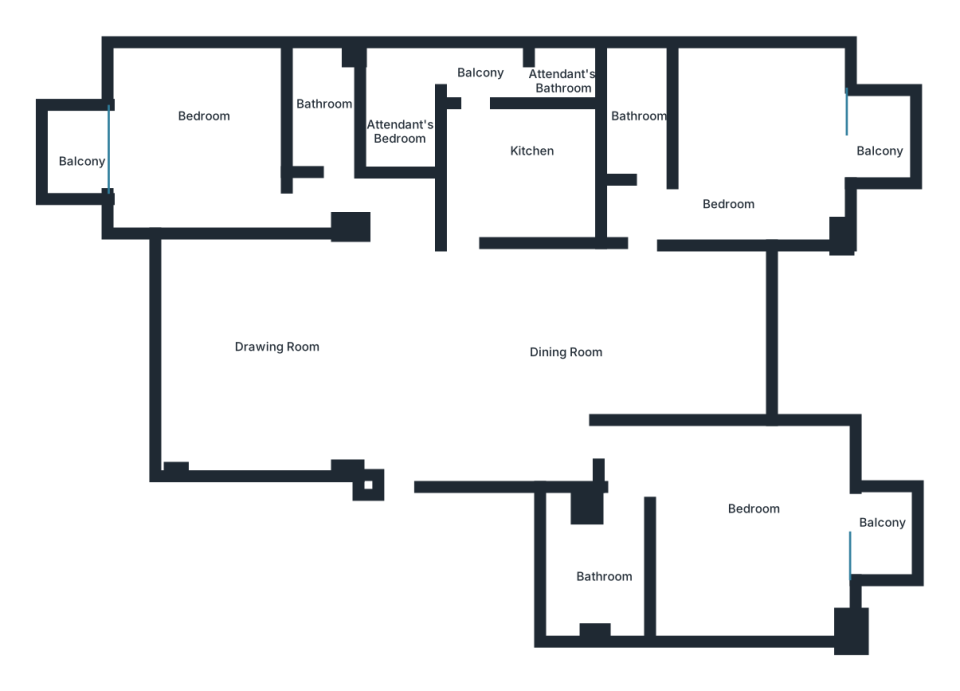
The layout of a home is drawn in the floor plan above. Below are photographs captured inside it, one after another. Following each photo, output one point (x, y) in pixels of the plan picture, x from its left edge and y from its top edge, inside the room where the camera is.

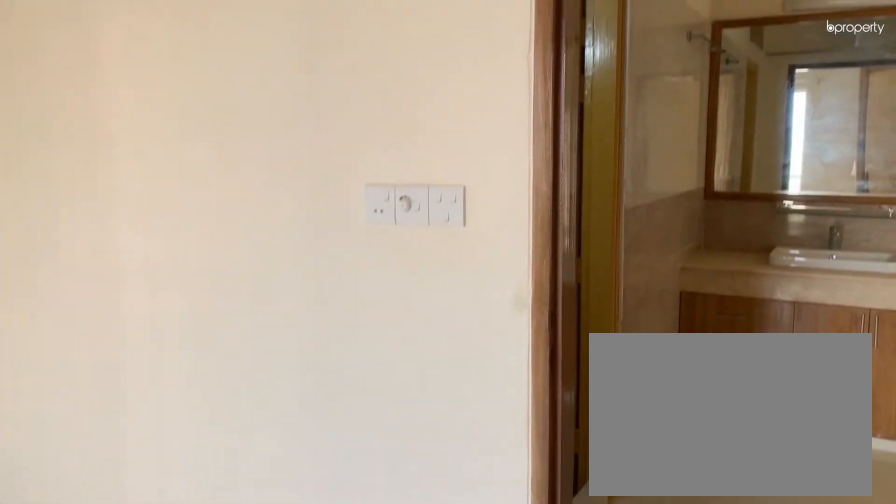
(195, 156)
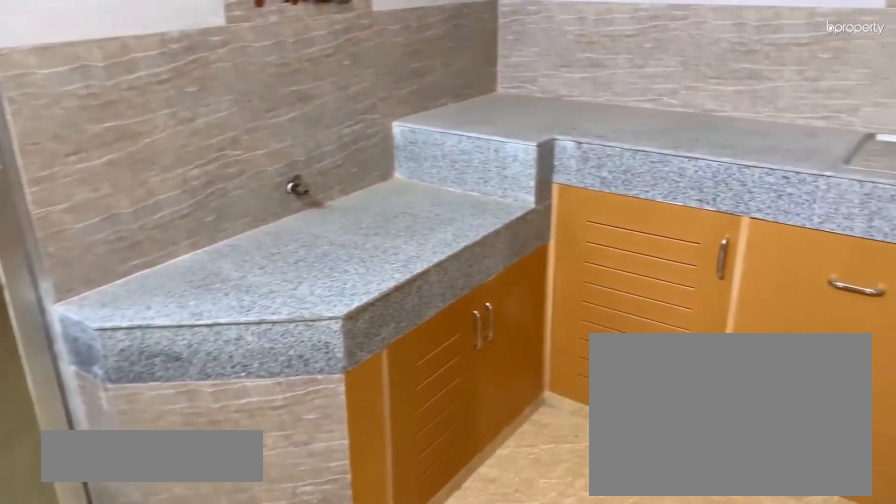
(512, 167)
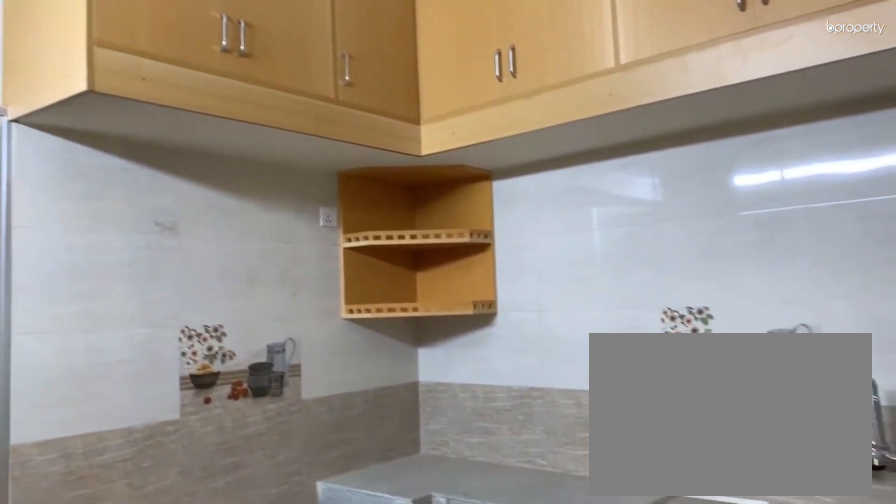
(502, 175)
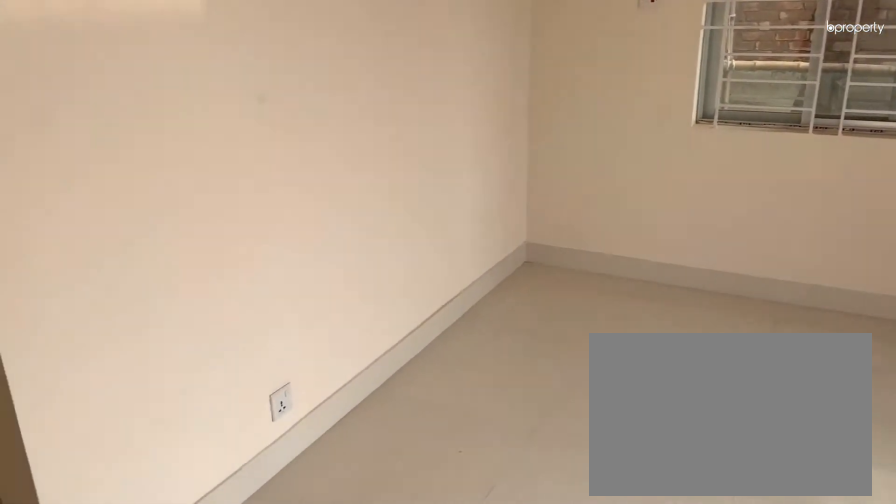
(760, 148)
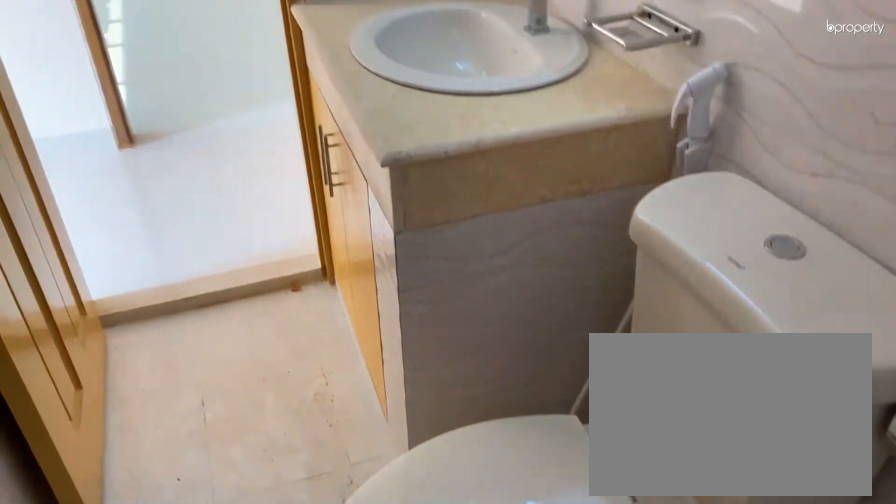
(639, 126)
